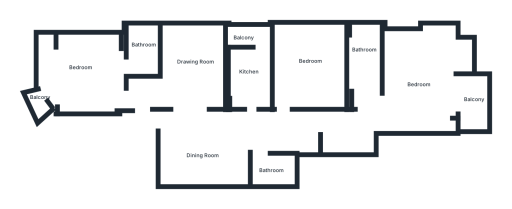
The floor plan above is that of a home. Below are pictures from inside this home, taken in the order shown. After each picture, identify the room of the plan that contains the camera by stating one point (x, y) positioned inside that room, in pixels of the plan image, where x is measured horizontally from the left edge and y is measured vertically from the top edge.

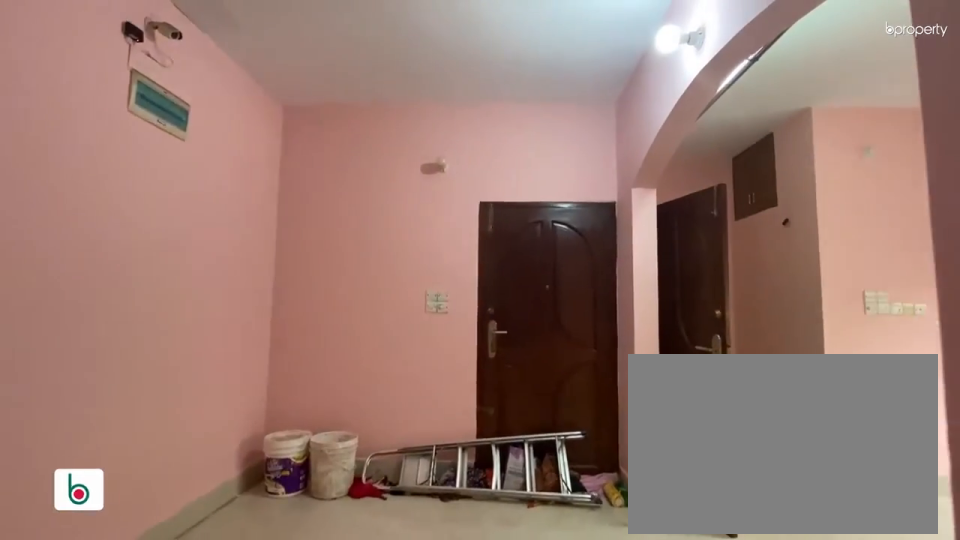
(203, 152)
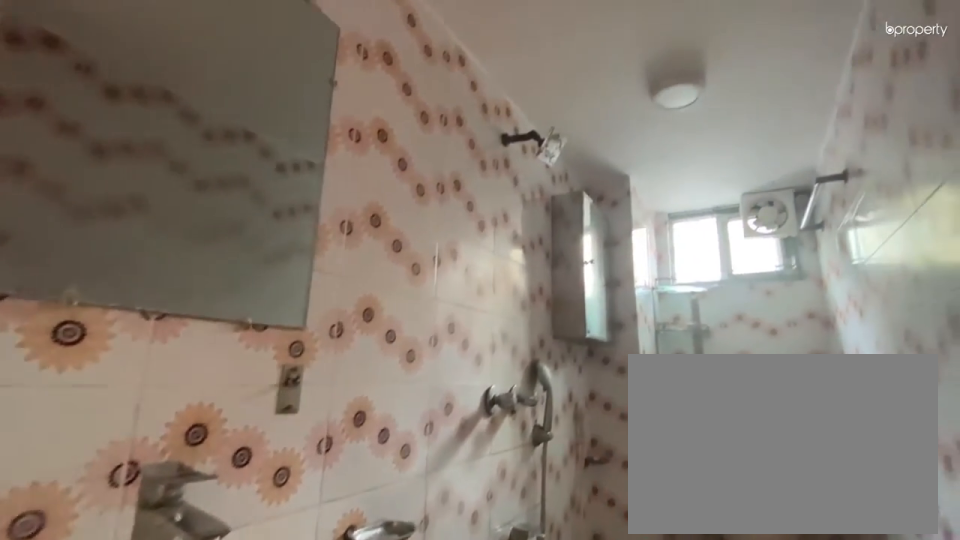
(365, 62)
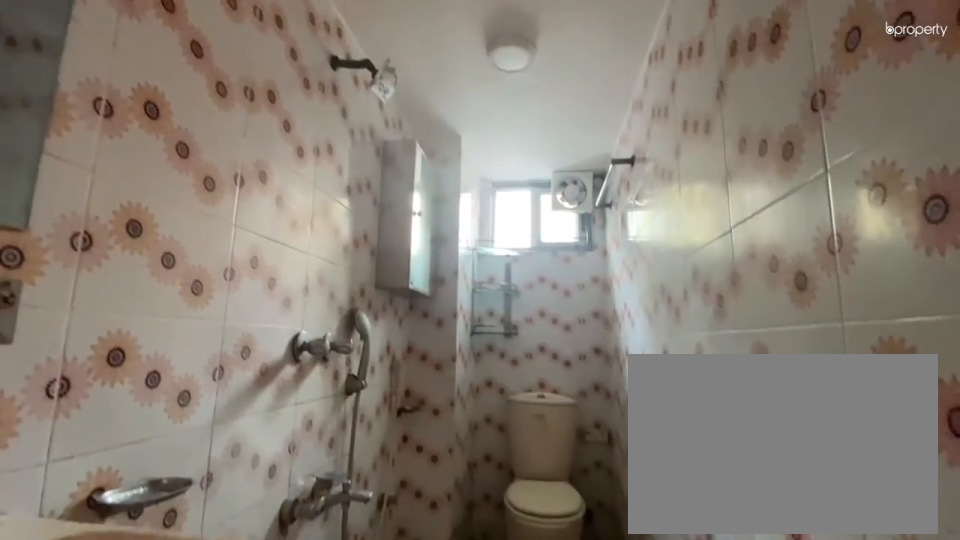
(365, 62)
